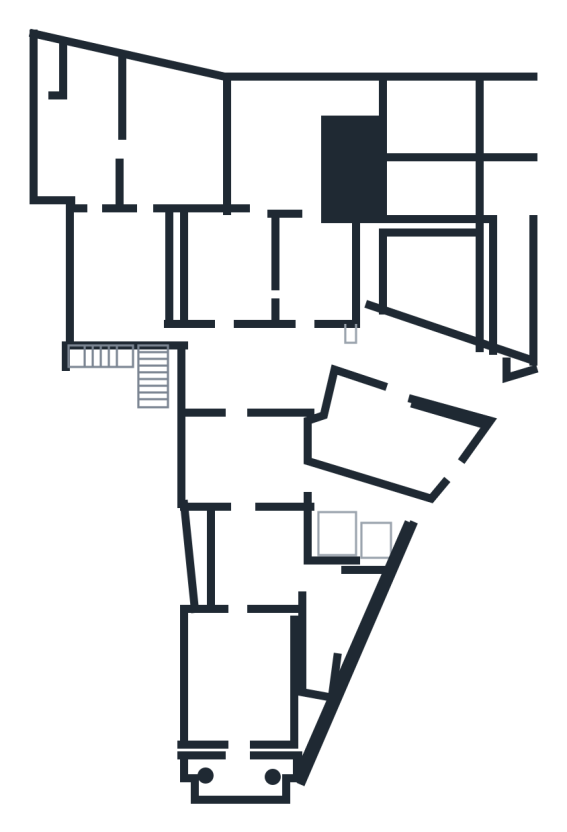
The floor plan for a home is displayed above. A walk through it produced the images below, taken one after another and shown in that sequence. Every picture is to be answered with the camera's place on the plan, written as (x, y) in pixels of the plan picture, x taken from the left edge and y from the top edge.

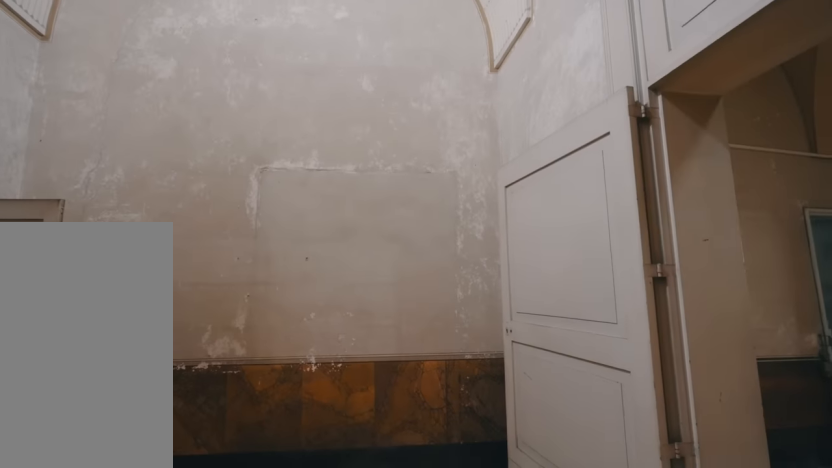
(239, 462)
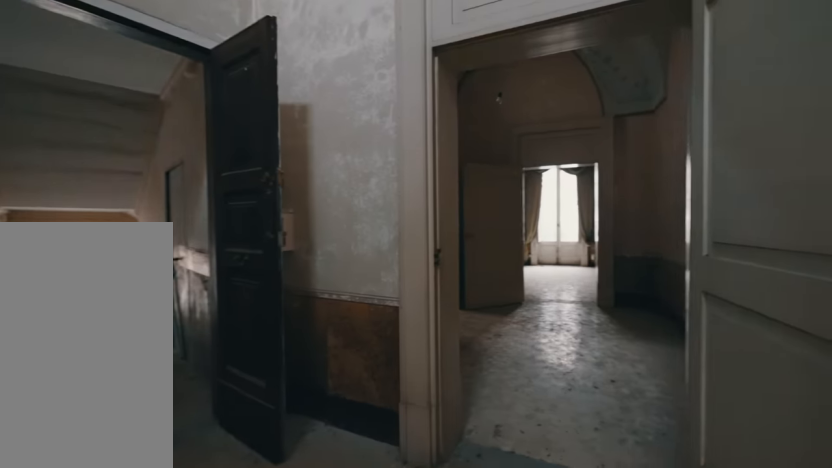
(239, 462)
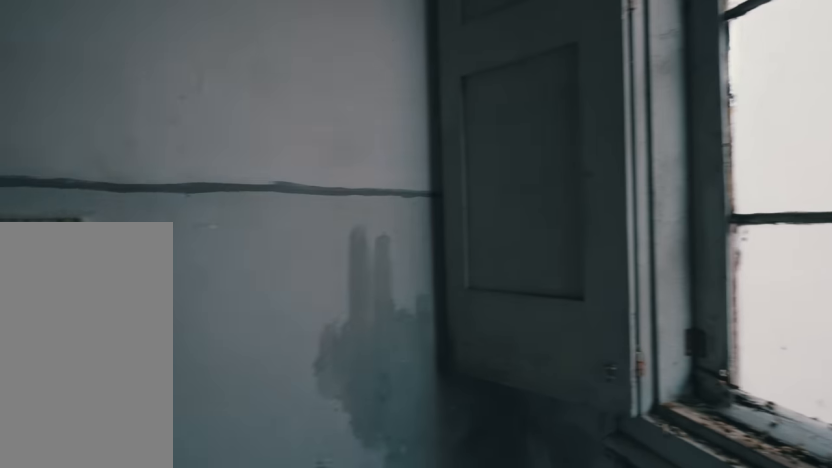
(155, 149)
